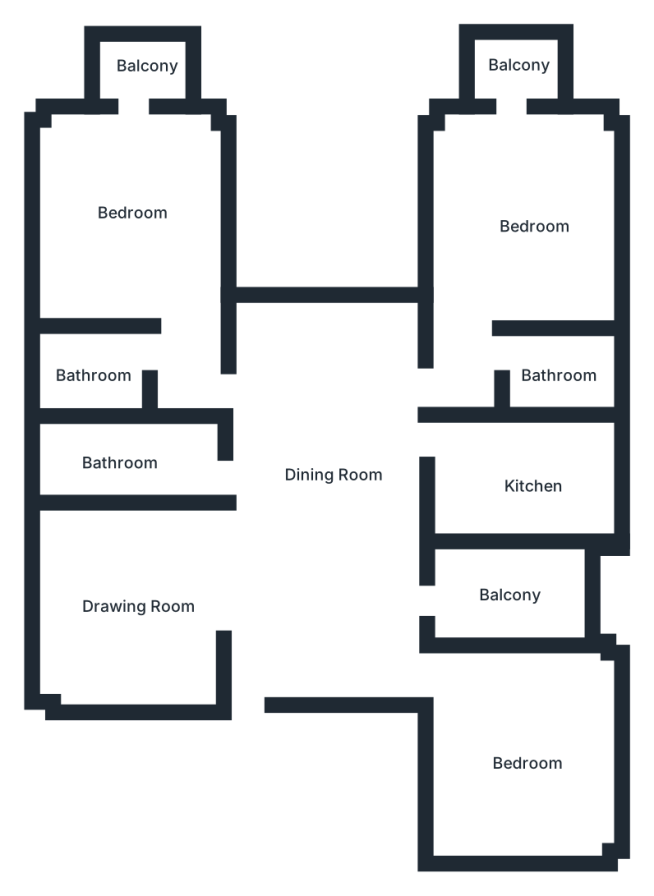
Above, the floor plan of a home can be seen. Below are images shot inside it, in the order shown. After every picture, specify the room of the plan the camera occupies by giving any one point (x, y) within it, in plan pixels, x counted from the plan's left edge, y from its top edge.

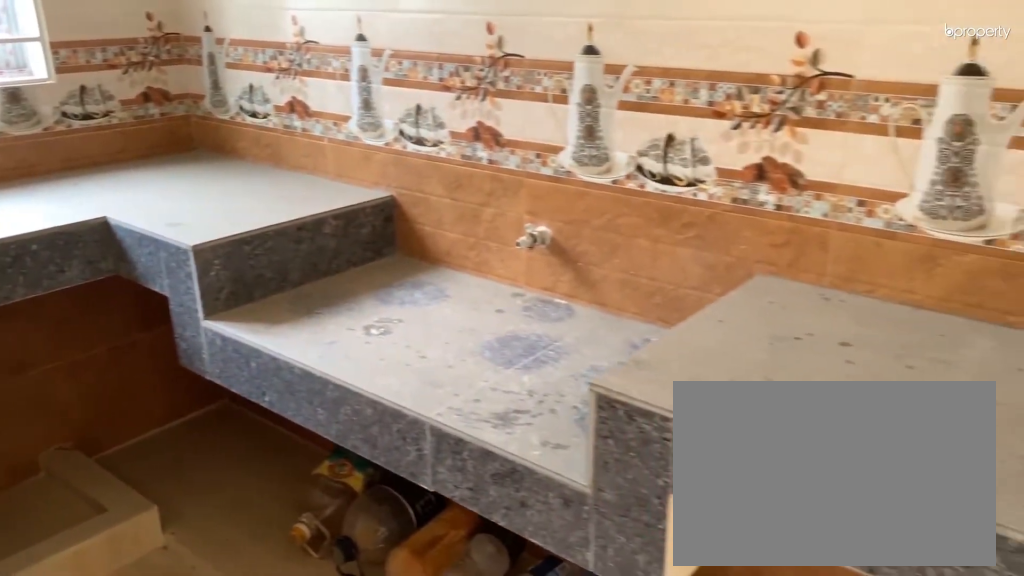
(509, 472)
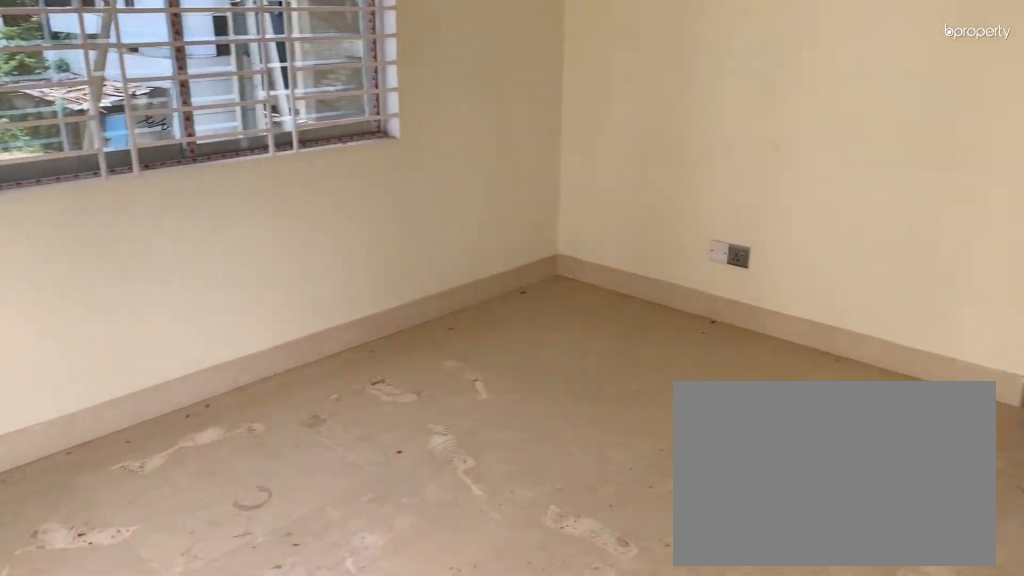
(519, 218)
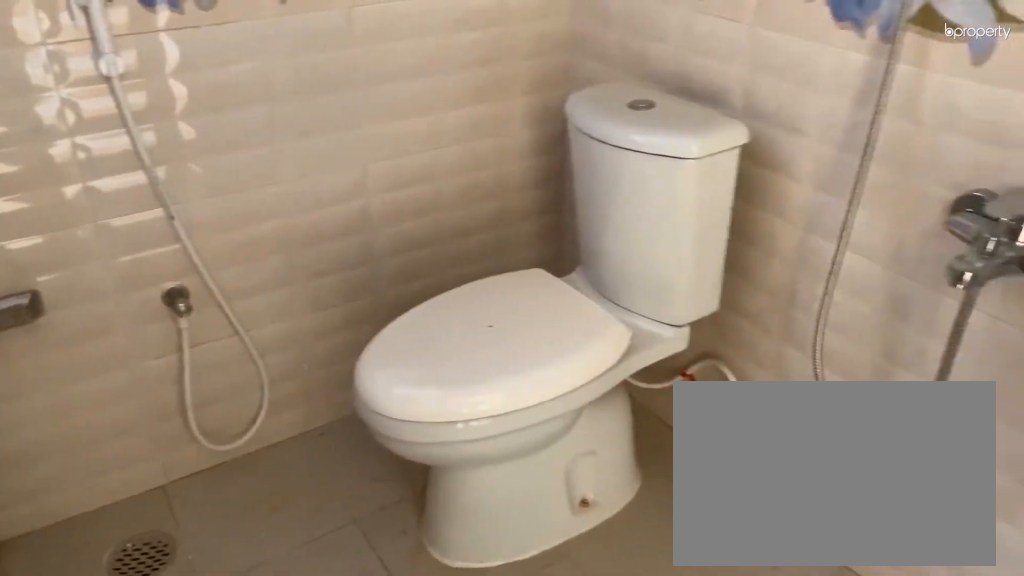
(547, 373)
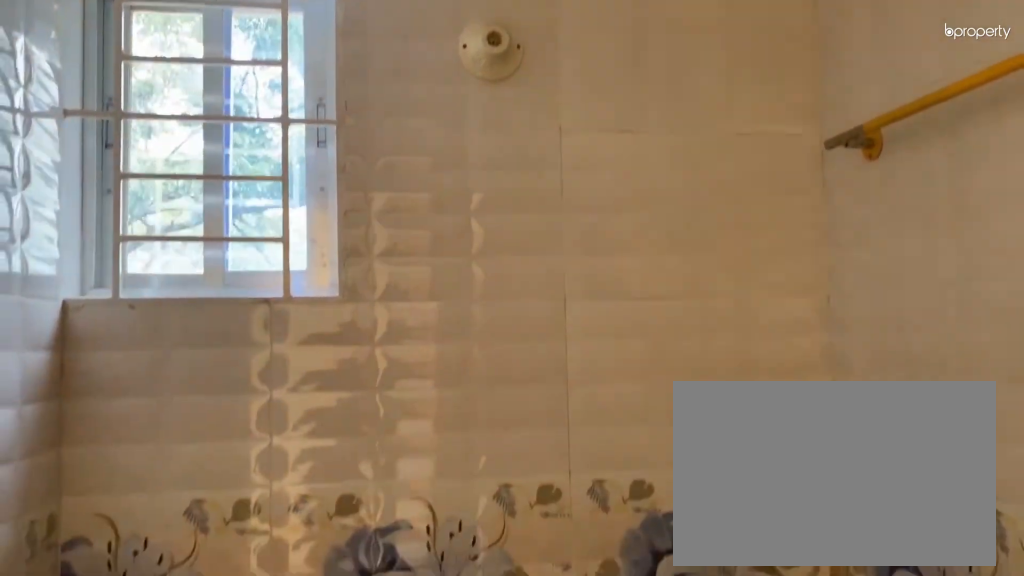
(549, 374)
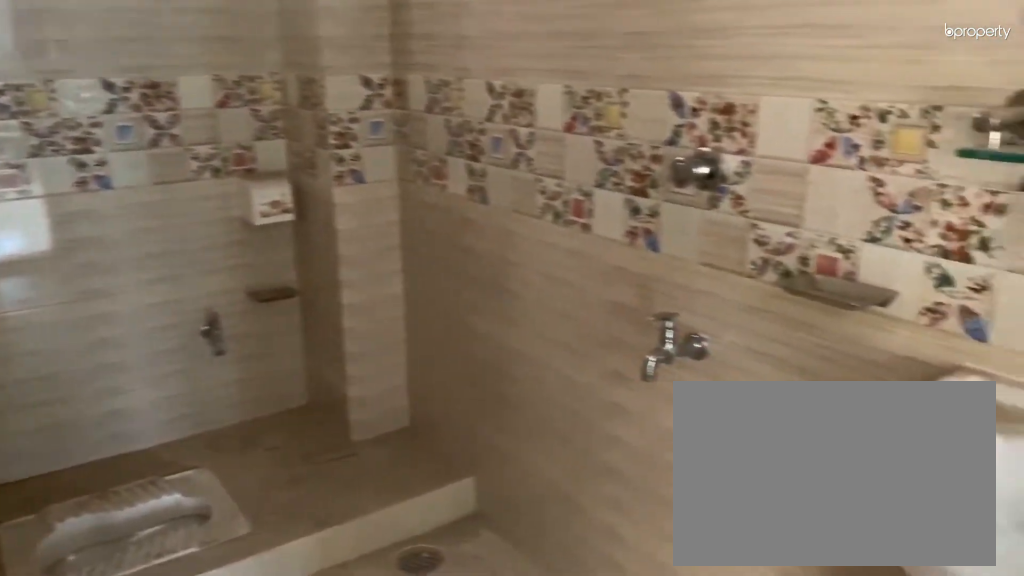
(116, 460)
